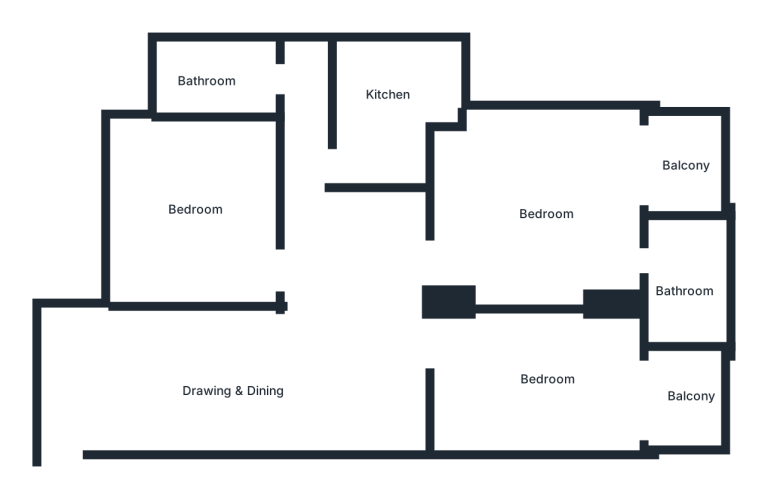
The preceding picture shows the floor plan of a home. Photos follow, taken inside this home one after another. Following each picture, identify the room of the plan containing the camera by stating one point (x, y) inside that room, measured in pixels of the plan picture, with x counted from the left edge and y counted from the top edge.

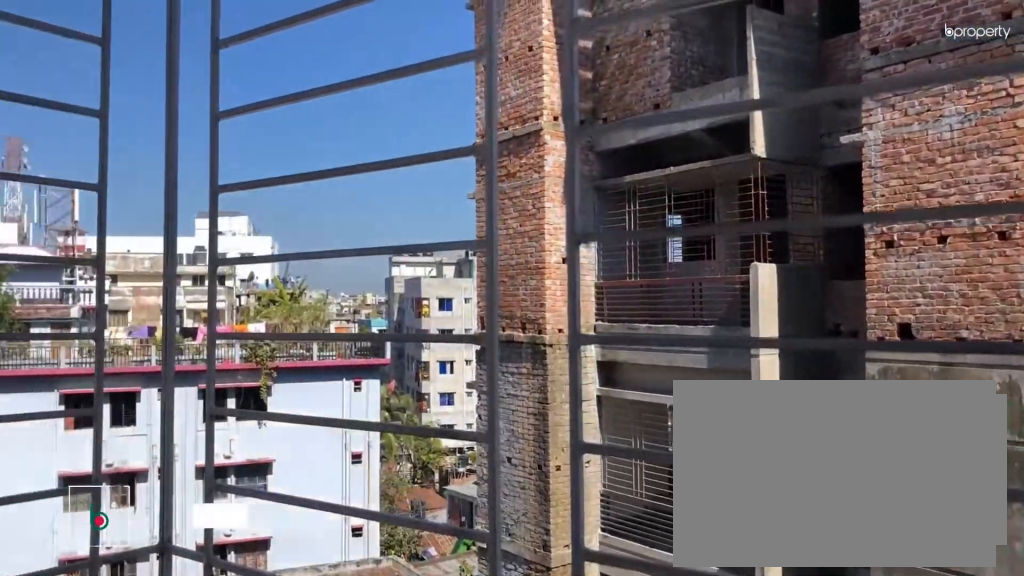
(691, 159)
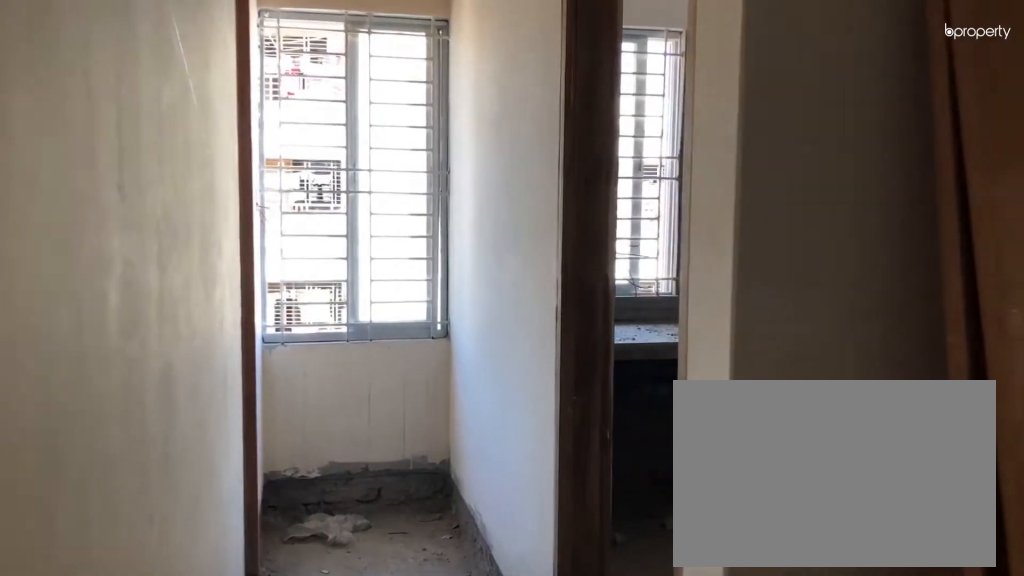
(323, 163)
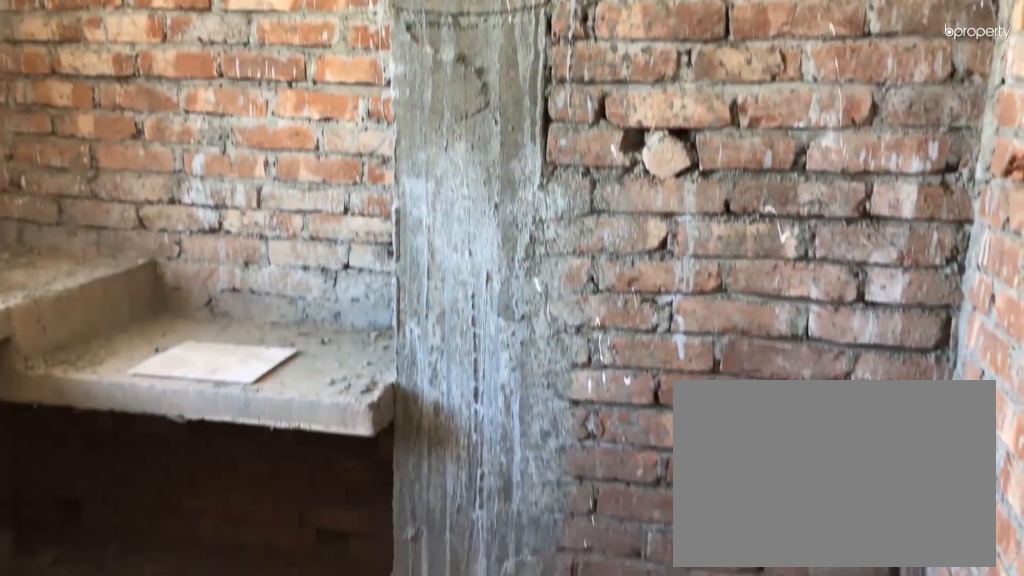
(383, 100)
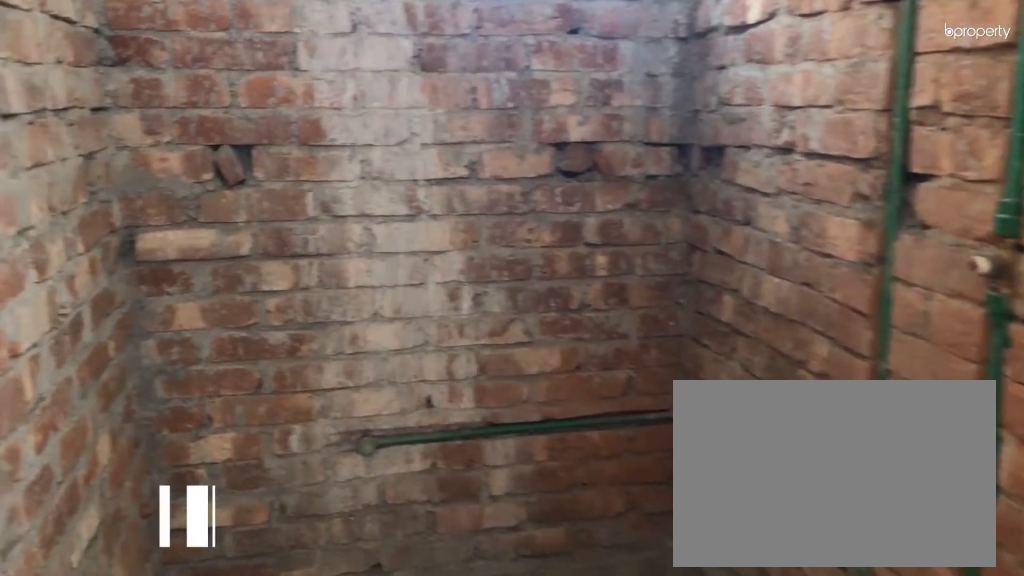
(222, 75)
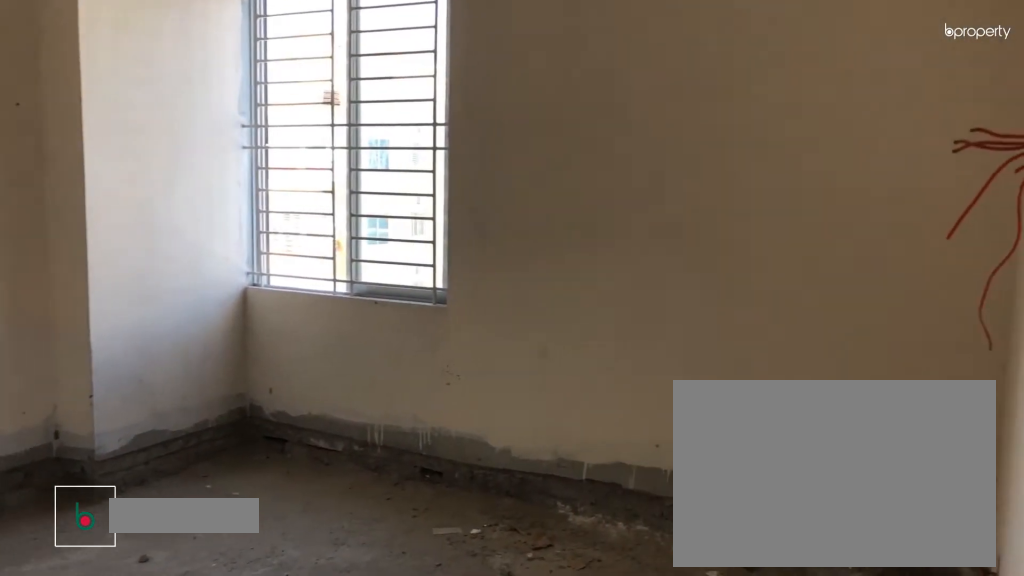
(203, 220)
